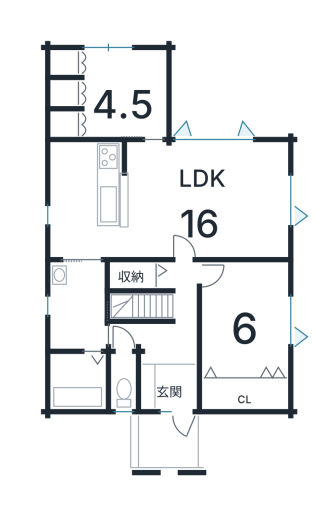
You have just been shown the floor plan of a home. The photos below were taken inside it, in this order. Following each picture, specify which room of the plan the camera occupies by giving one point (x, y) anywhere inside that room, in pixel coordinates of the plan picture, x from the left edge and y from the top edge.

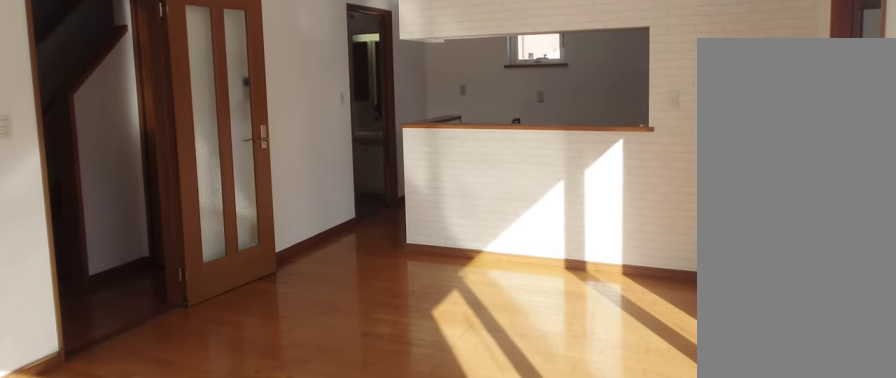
(202, 213)
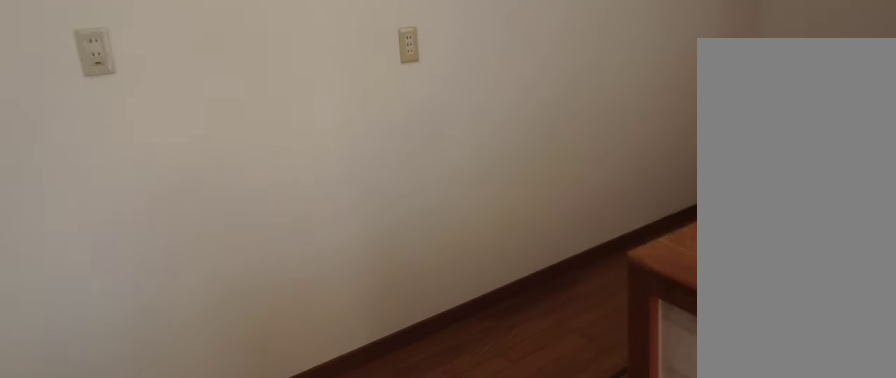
(87, 218)
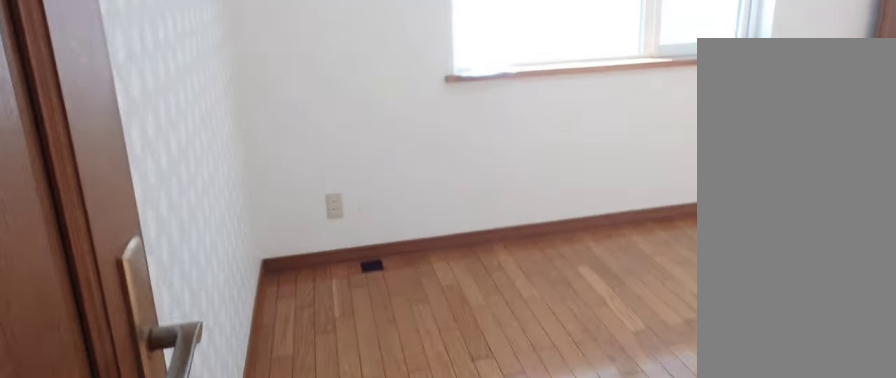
(249, 330)
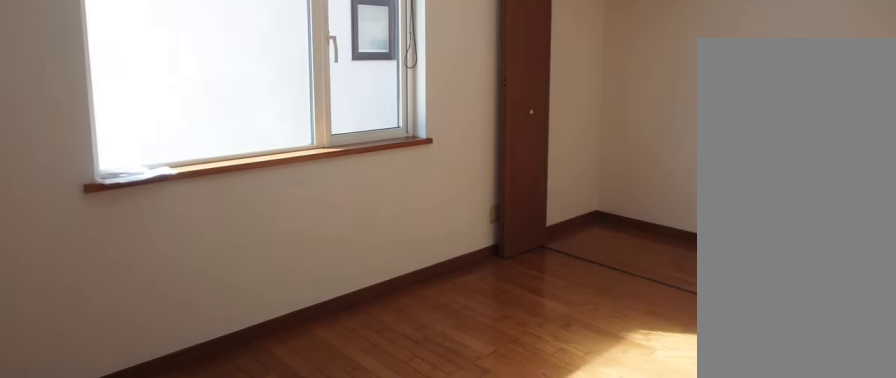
(249, 330)
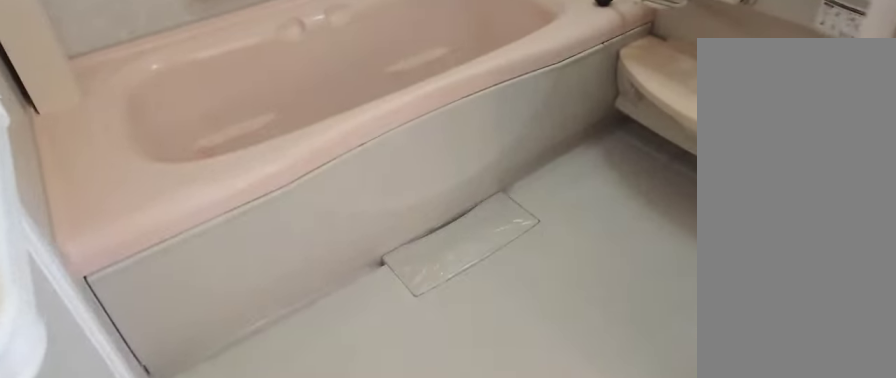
(69, 384)
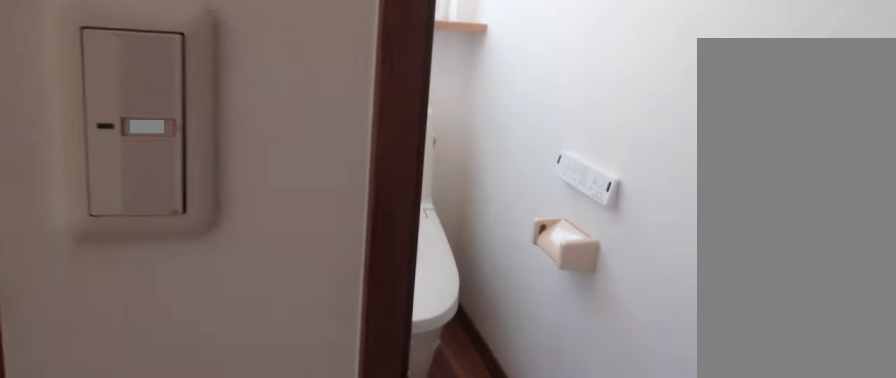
(119, 385)
